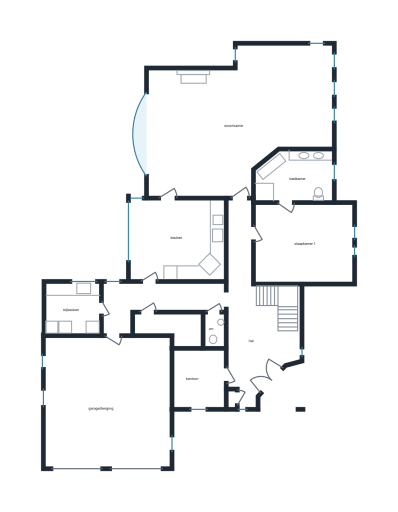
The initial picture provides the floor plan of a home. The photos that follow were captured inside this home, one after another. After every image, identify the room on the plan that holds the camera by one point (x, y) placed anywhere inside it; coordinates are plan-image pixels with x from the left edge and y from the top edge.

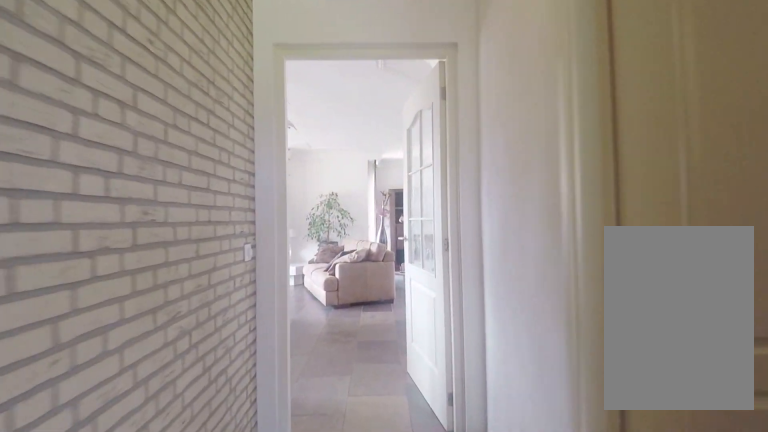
(251, 316)
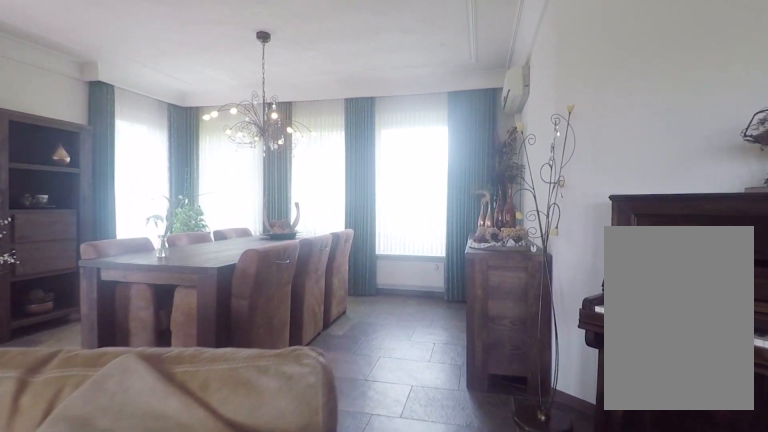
(232, 119)
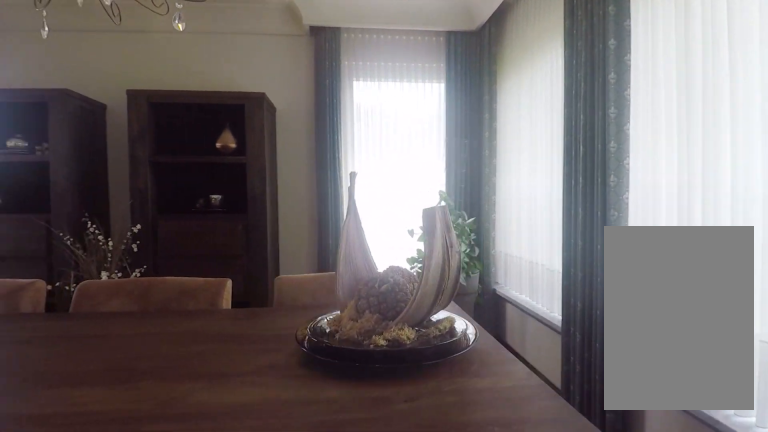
(232, 119)
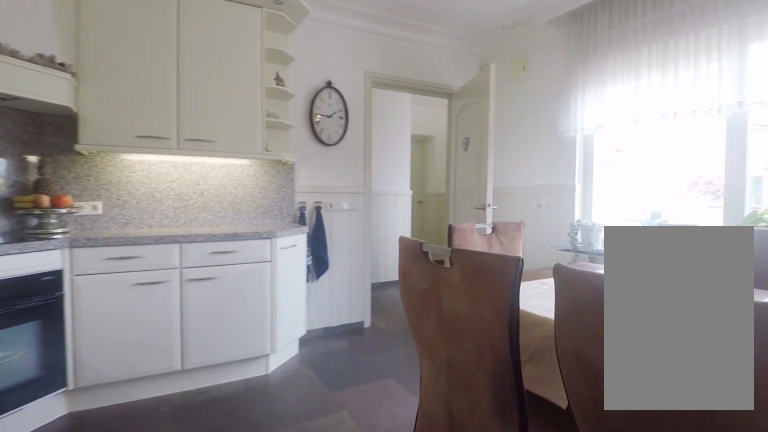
(177, 239)
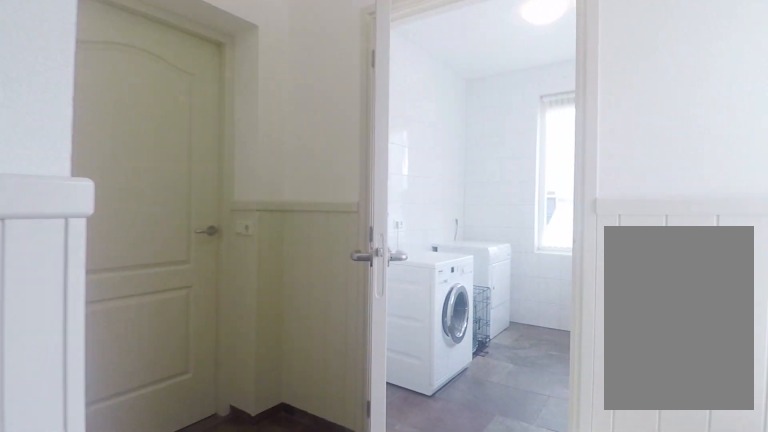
(154, 301)
